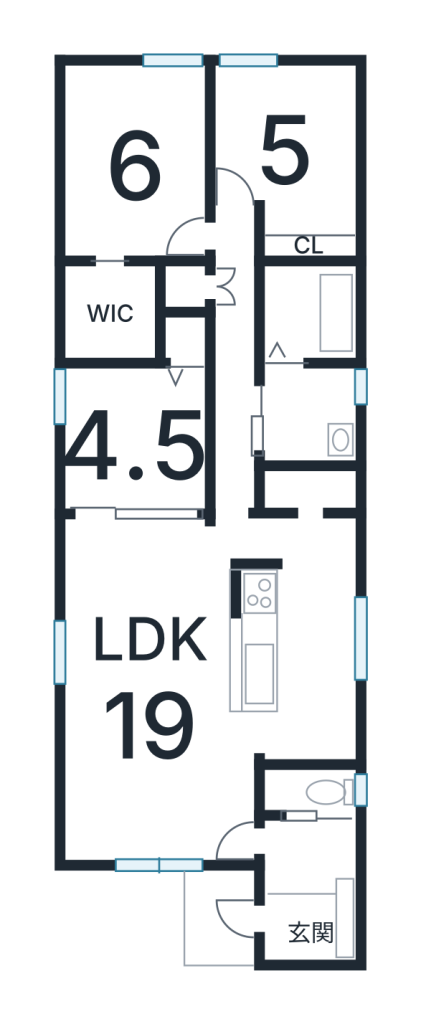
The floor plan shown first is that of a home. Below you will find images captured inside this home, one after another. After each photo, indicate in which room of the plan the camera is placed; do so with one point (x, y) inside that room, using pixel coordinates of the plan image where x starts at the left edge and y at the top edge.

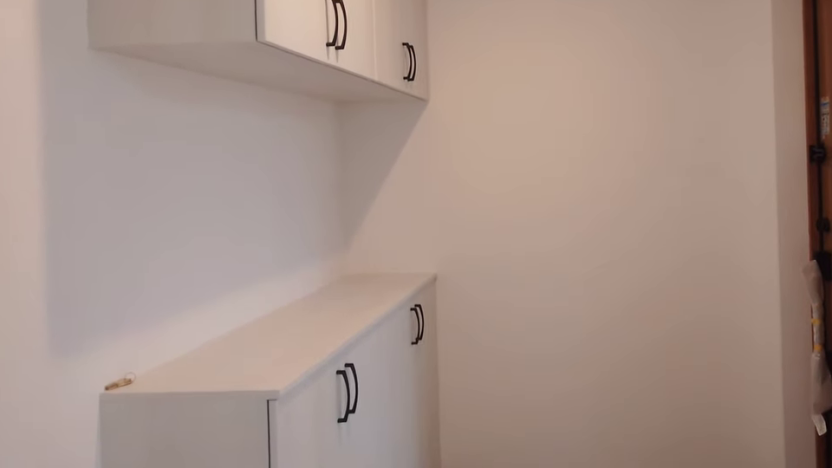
(314, 837)
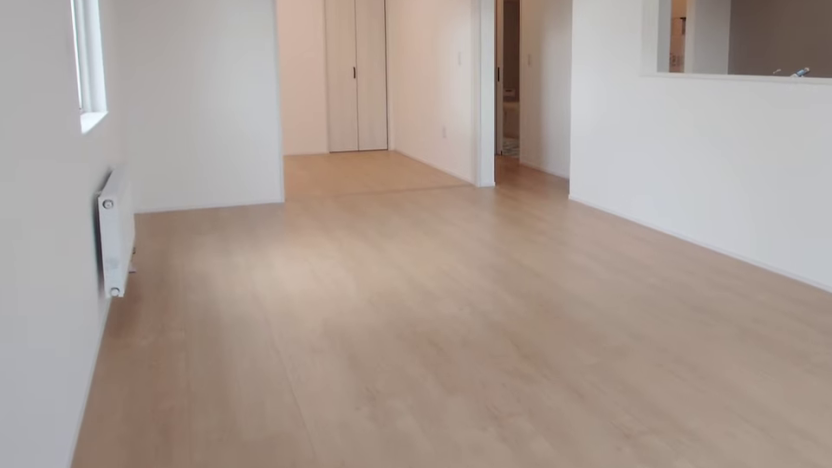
(167, 730)
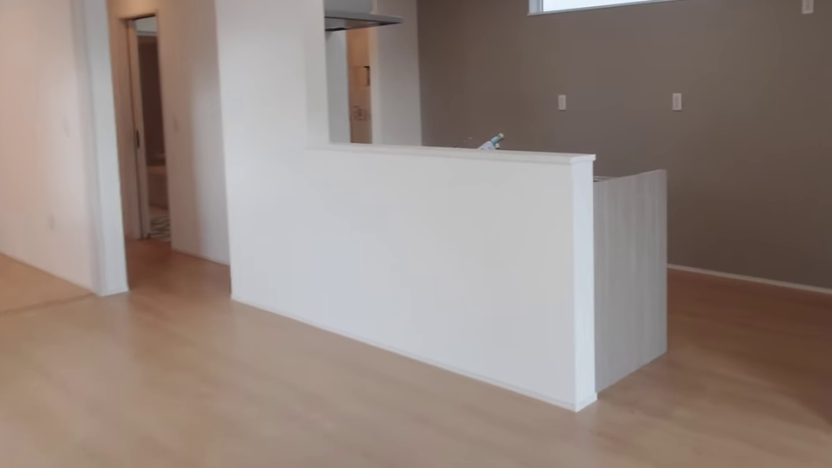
(167, 730)
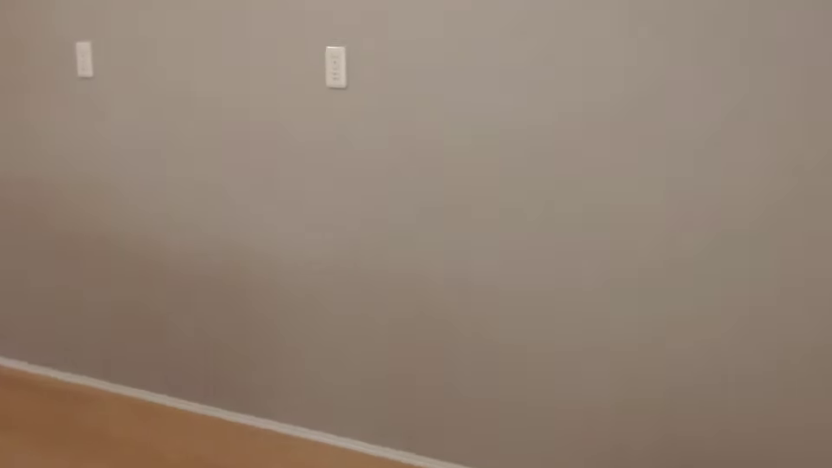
(317, 650)
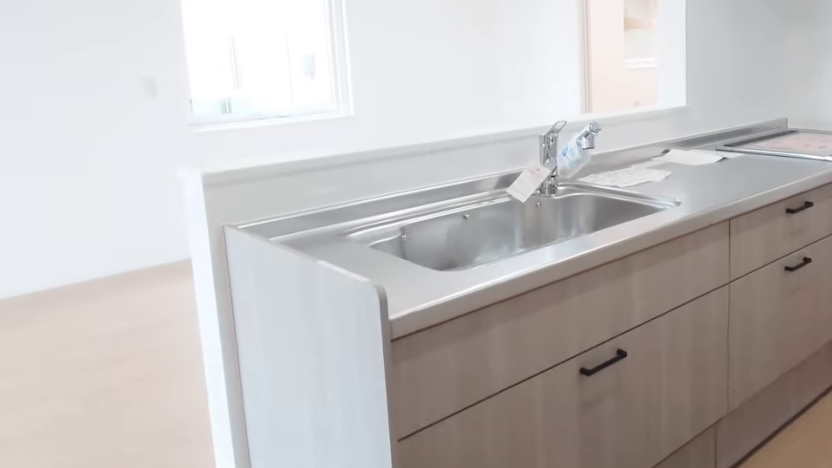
(317, 650)
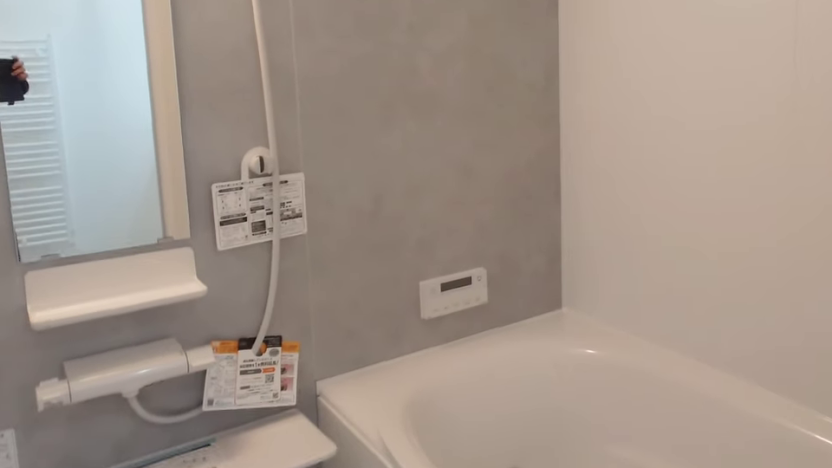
(301, 317)
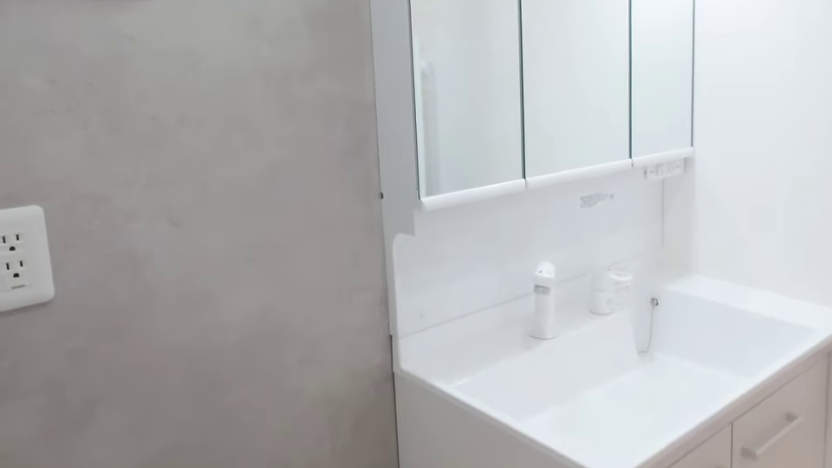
(307, 420)
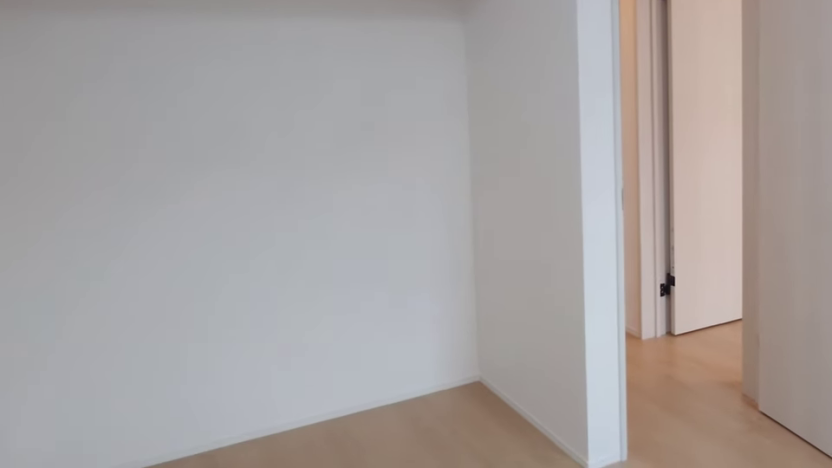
(274, 170)
